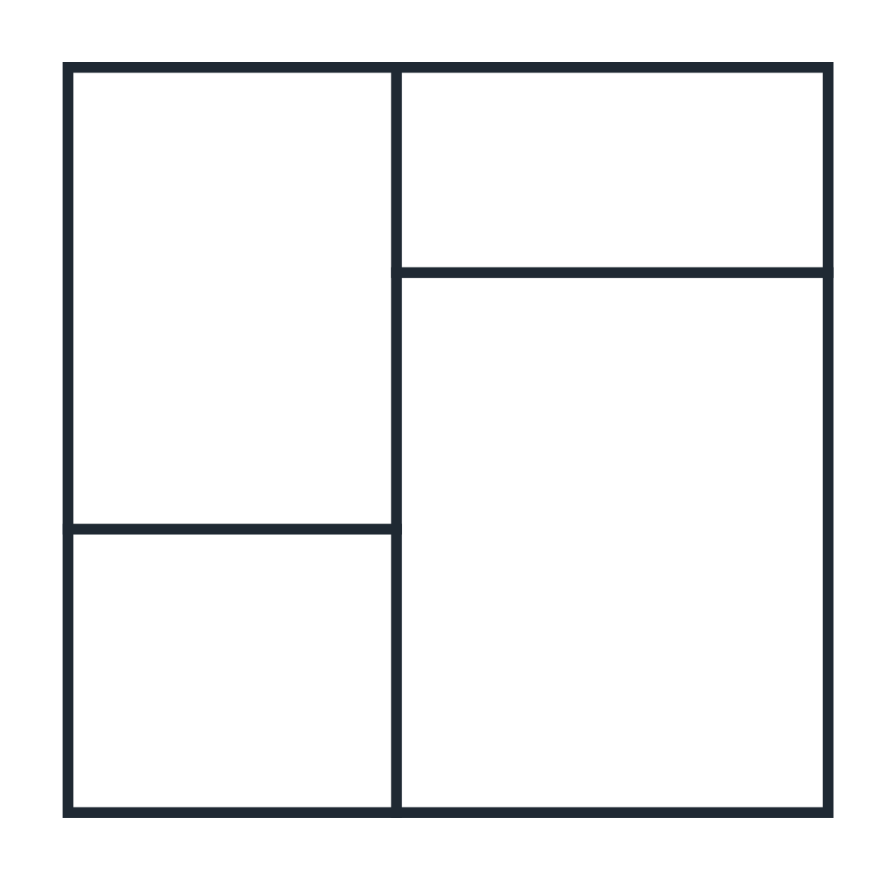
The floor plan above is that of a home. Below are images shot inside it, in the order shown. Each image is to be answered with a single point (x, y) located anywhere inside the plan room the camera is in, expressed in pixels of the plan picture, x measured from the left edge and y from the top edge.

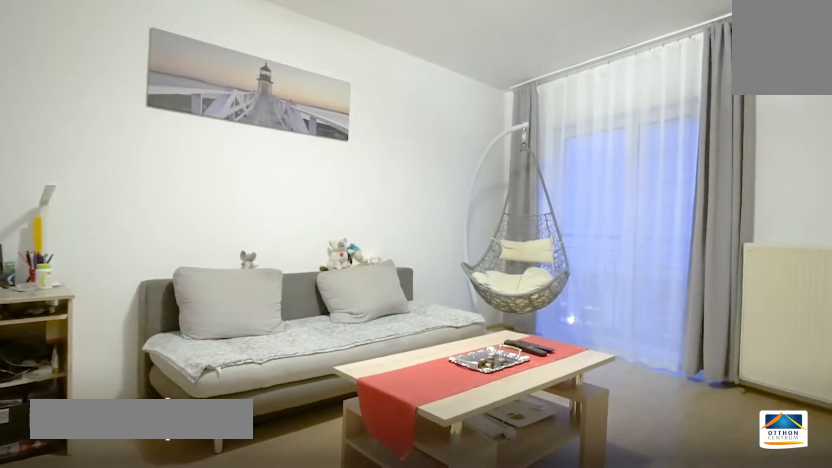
(268, 314)
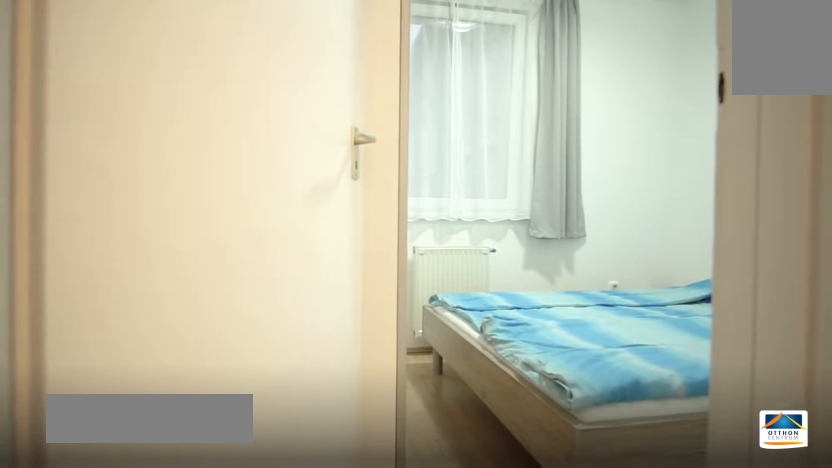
(613, 173)
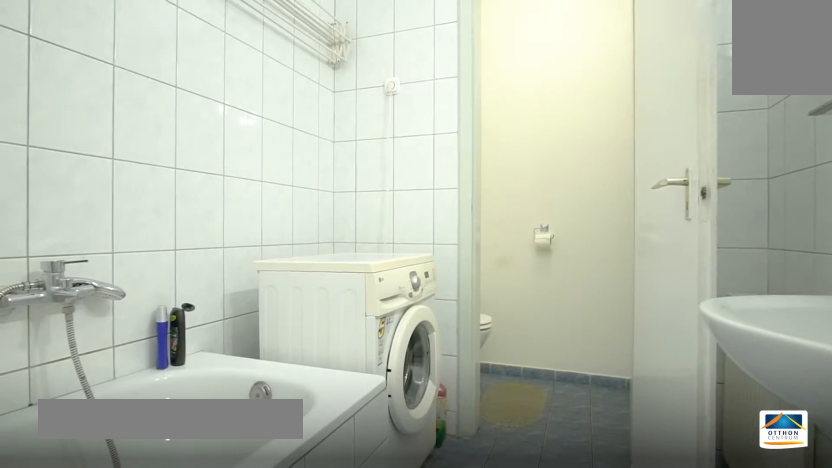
(235, 664)
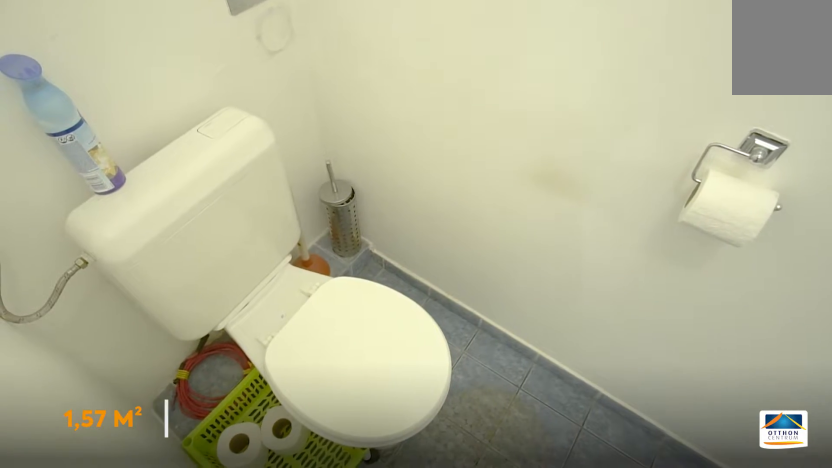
(236, 666)
